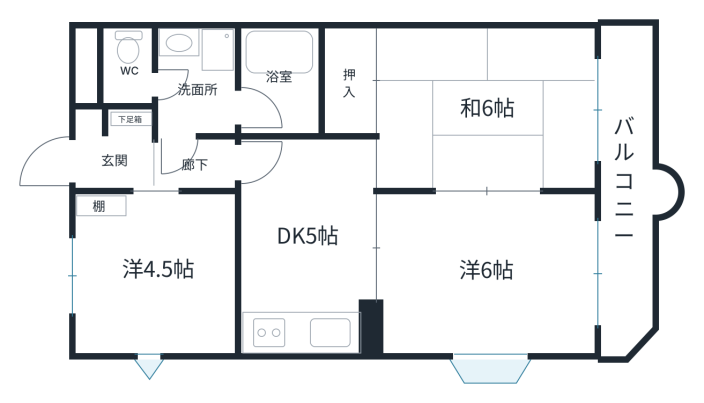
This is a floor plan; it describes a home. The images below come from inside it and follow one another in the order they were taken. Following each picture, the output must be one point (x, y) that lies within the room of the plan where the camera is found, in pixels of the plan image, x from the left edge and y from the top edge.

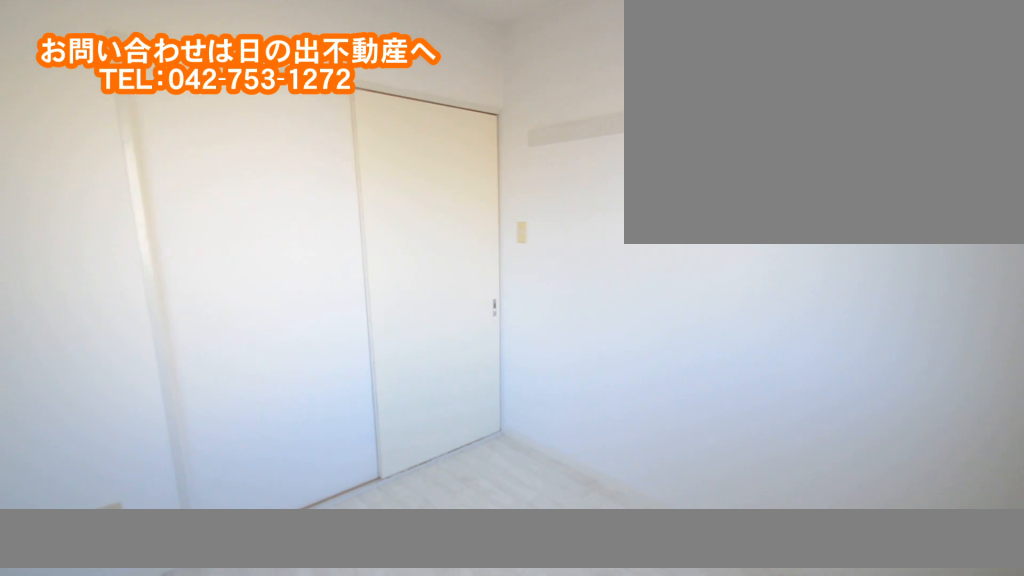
(156, 304)
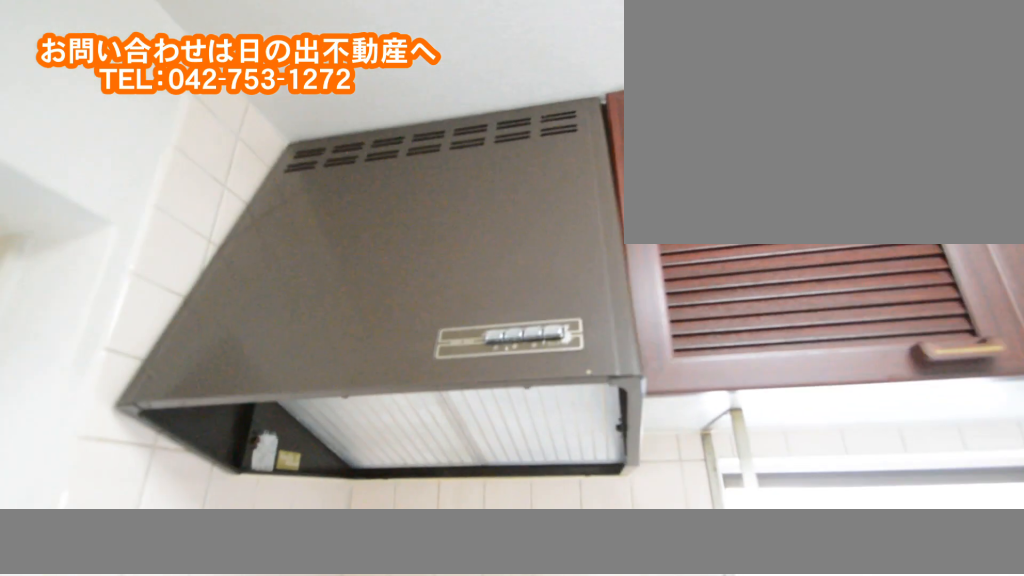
(315, 267)
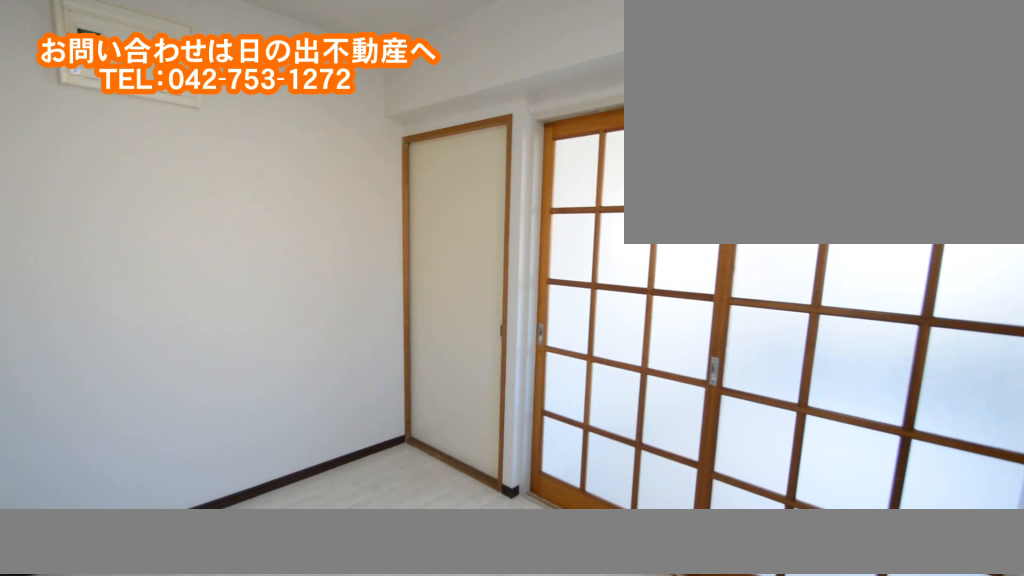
(315, 267)
